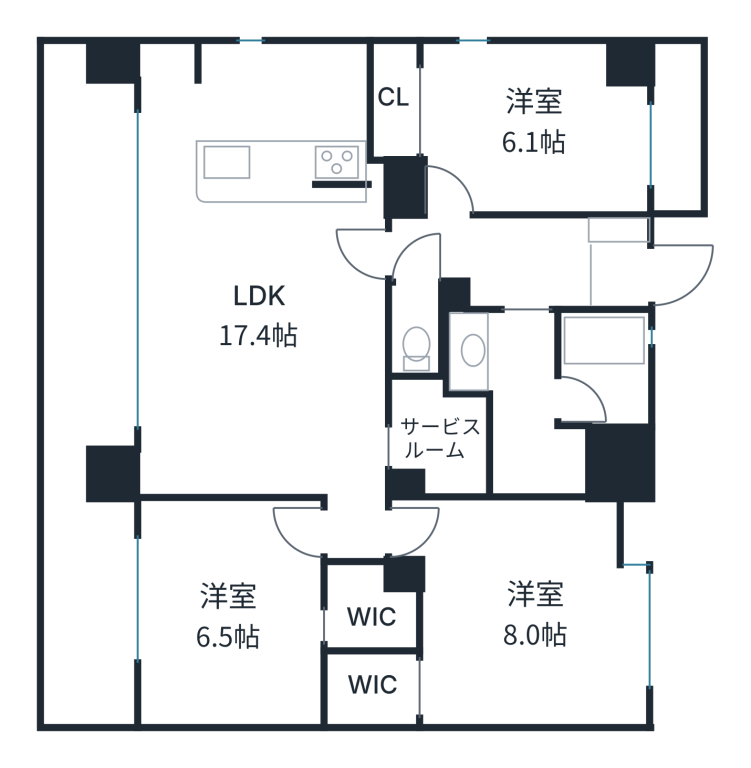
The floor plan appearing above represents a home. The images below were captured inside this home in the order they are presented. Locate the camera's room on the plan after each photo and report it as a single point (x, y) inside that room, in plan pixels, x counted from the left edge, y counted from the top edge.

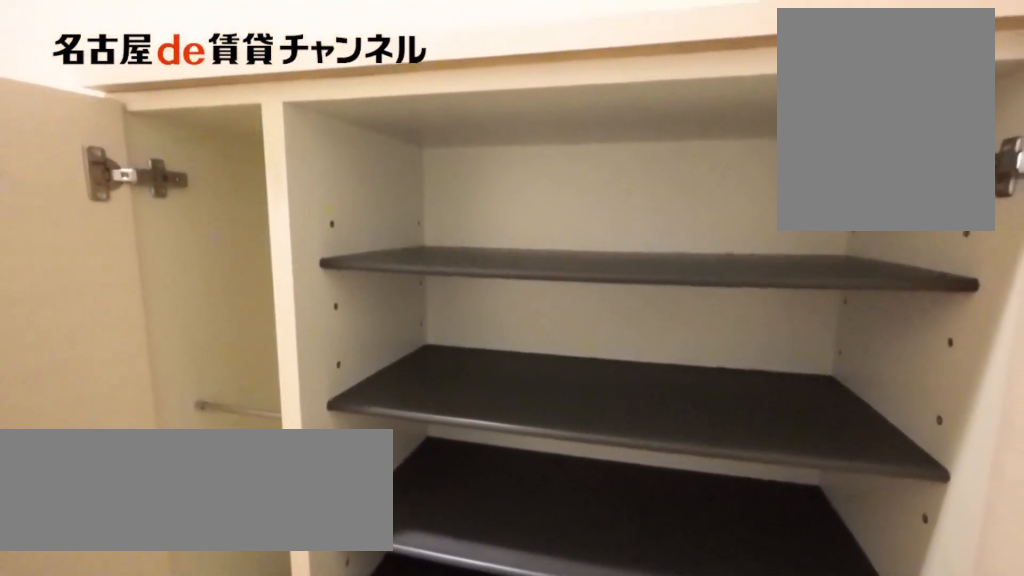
(615, 264)
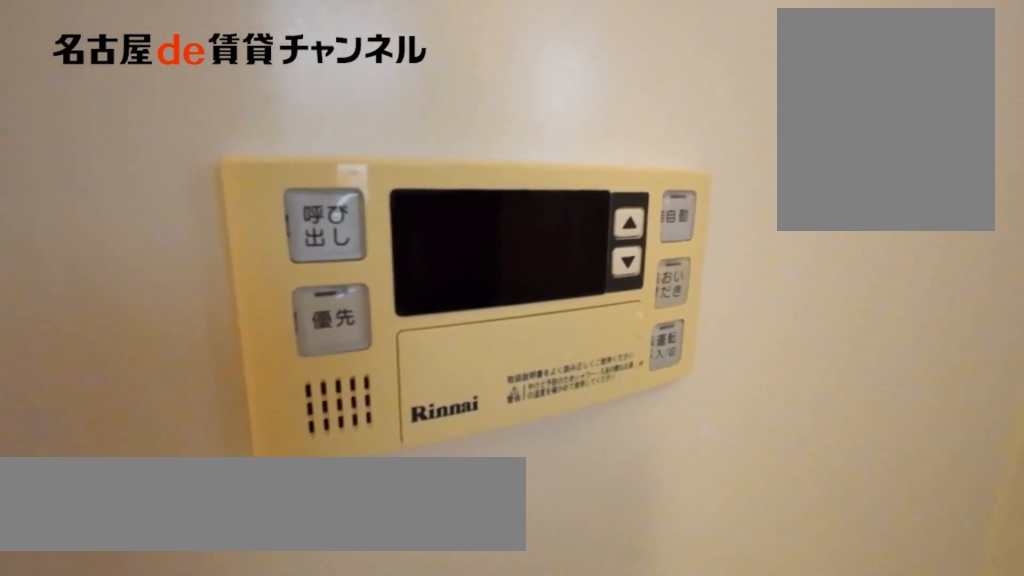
(601, 367)
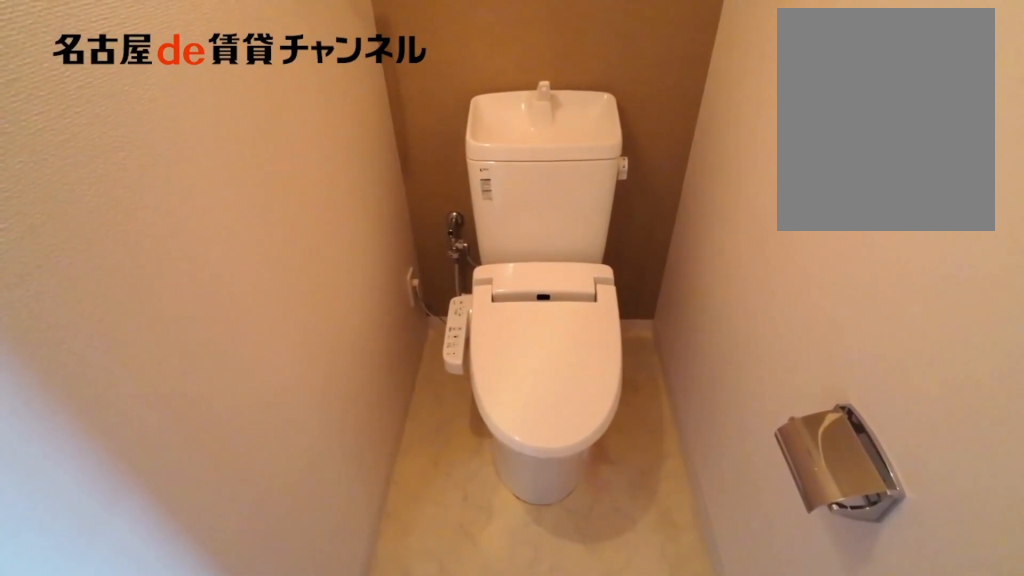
(416, 329)
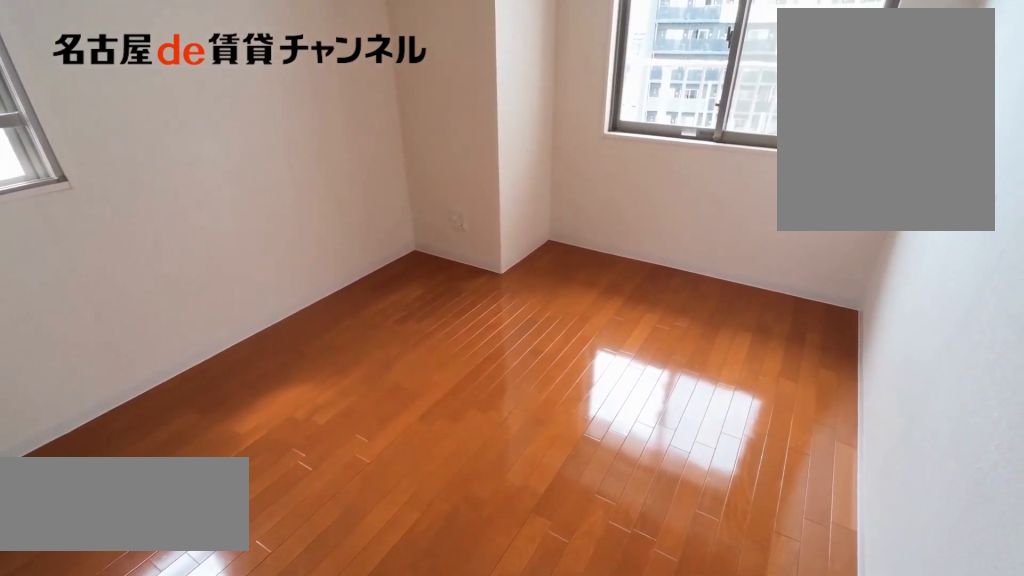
(509, 127)
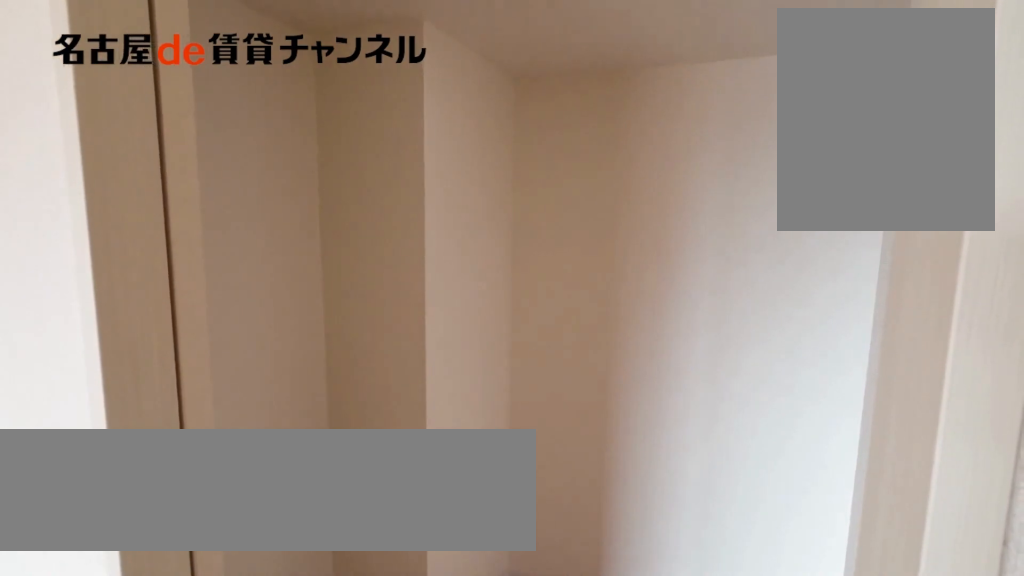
(437, 437)
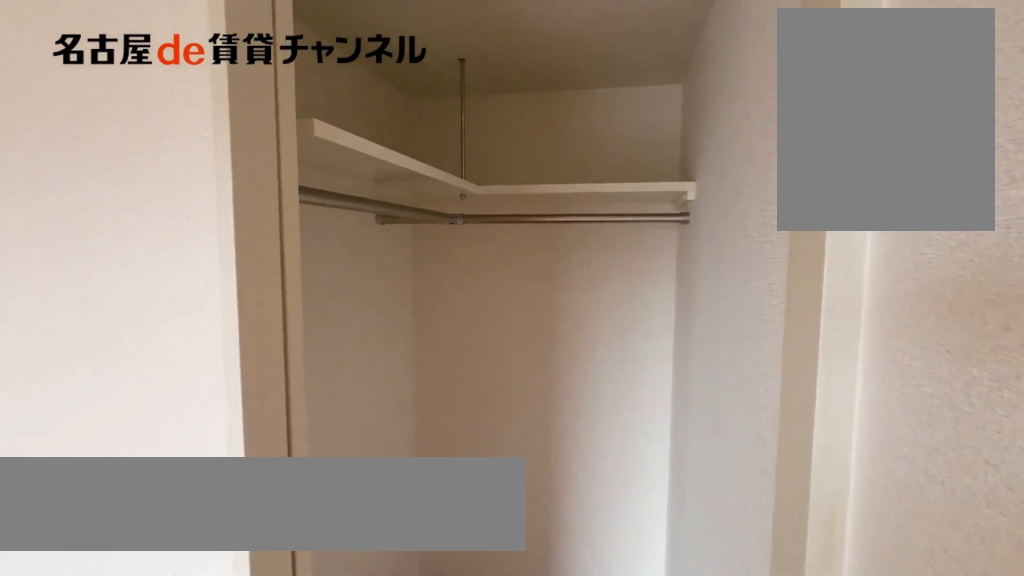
(255, 624)
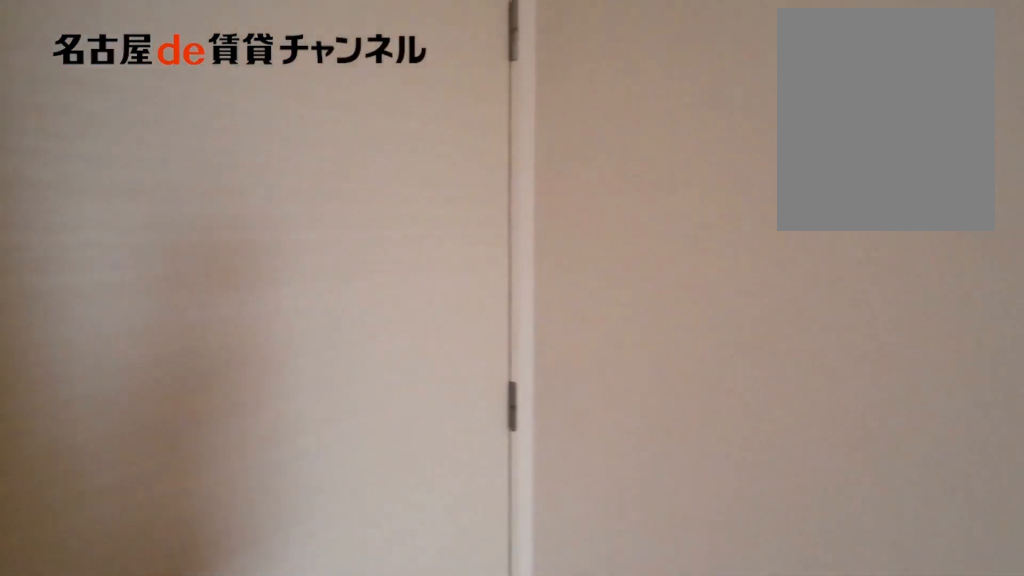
(501, 607)
